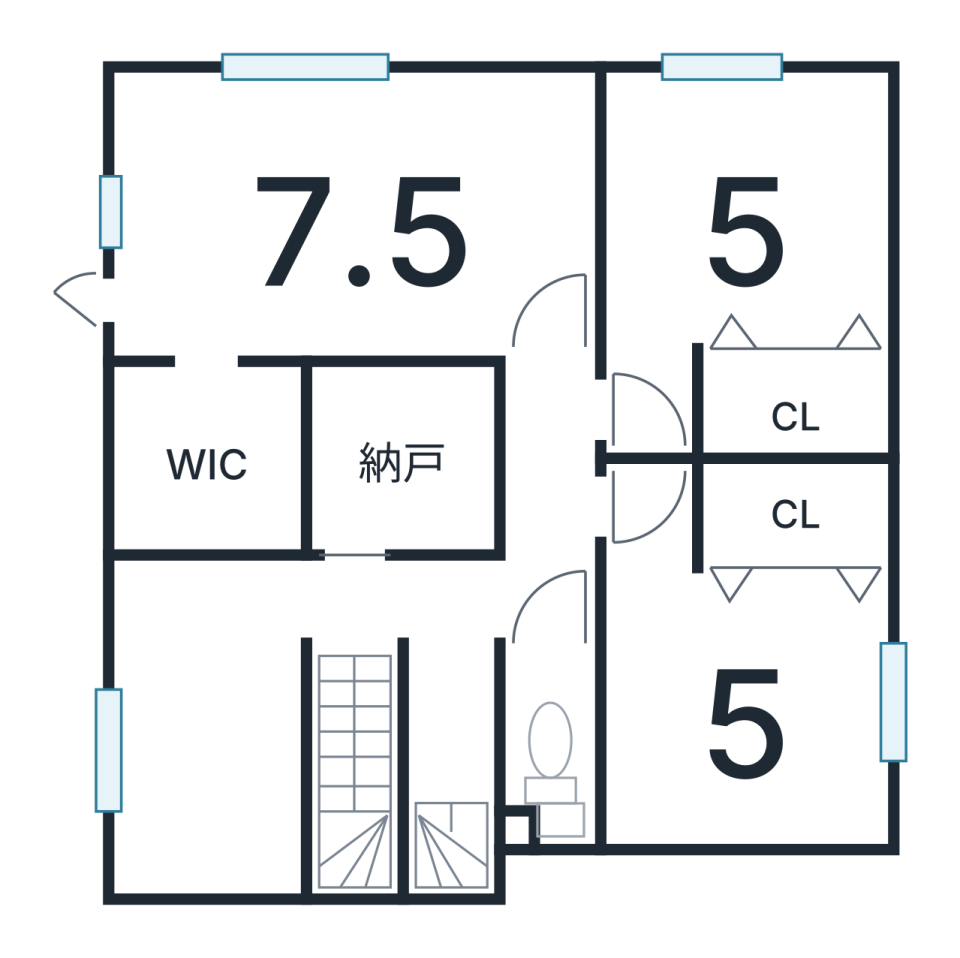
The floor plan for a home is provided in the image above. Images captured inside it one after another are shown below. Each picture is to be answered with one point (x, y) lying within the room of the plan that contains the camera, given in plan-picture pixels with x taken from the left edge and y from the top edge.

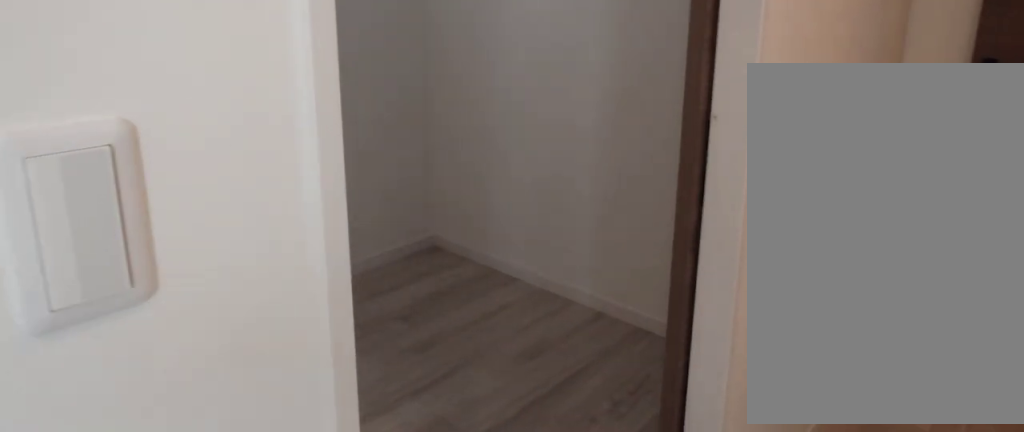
(396, 485)
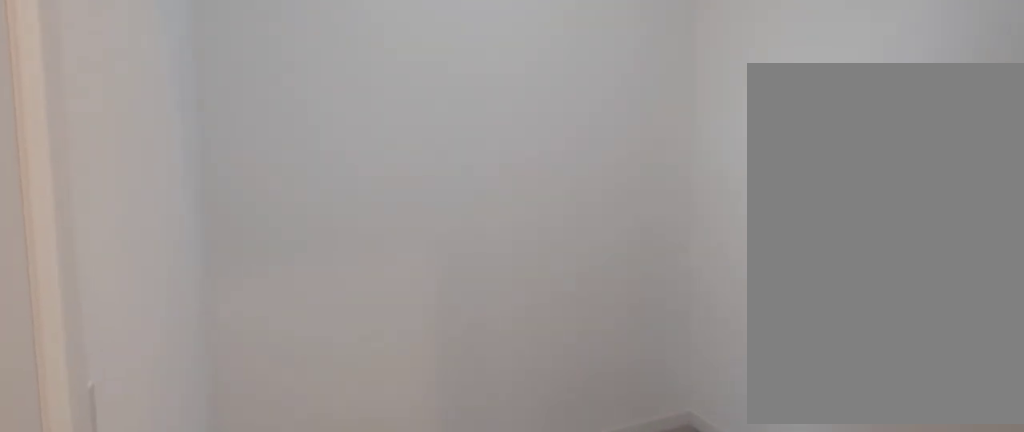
(396, 485)
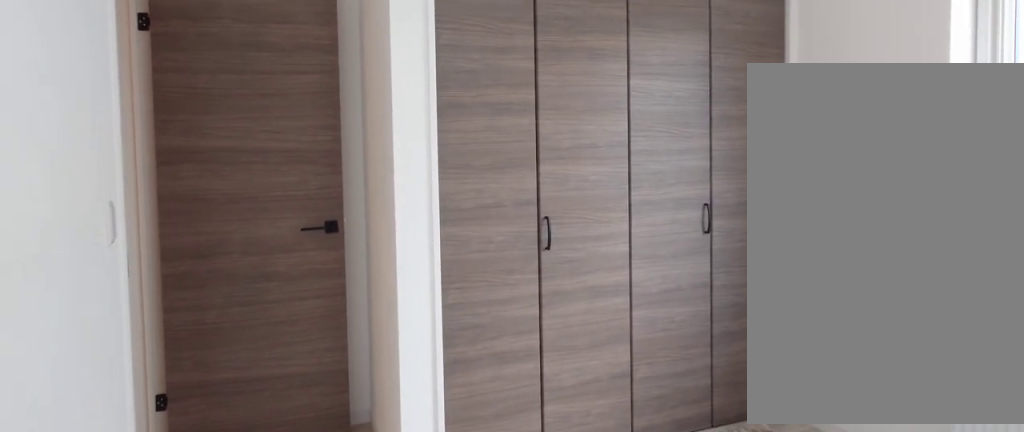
(740, 725)
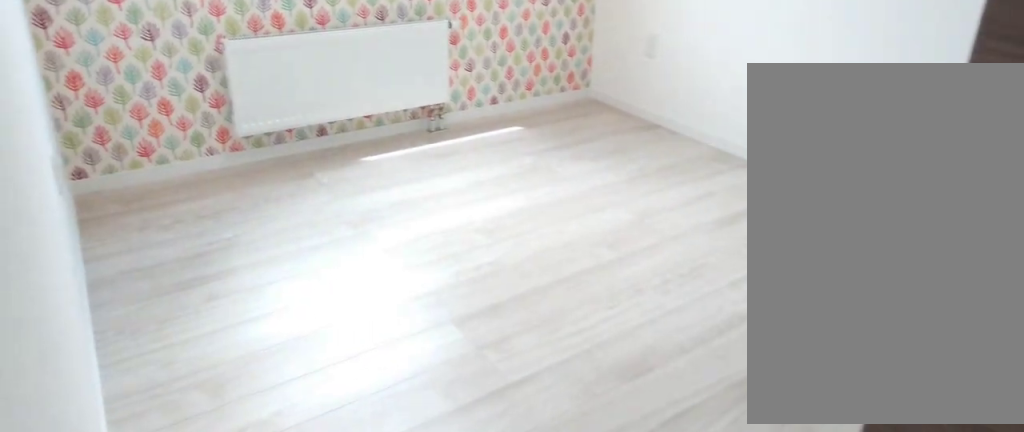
(737, 238)
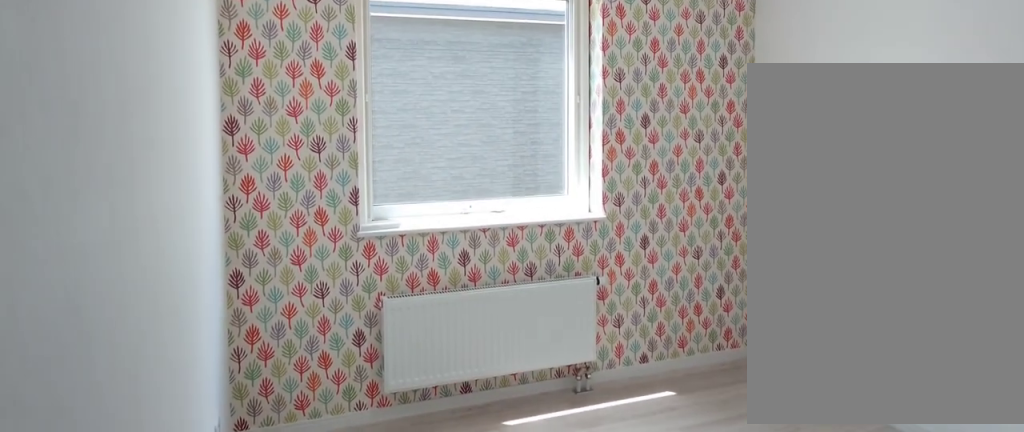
(737, 238)
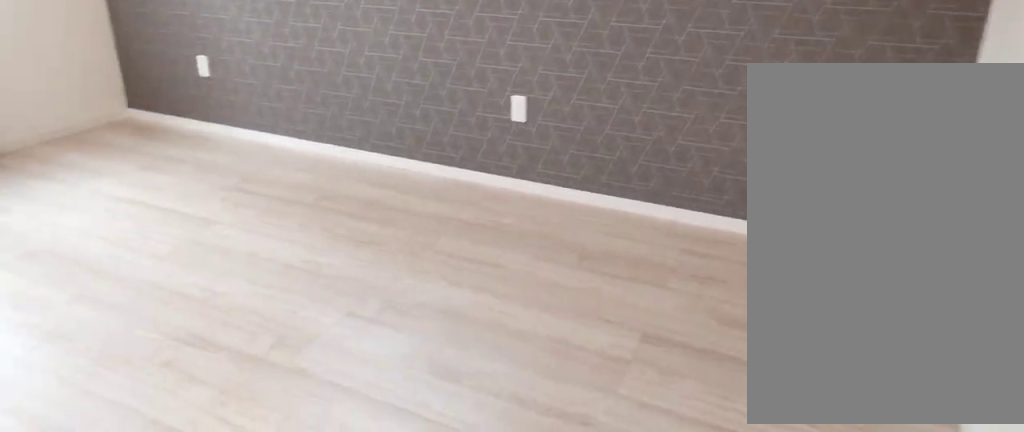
(343, 226)
